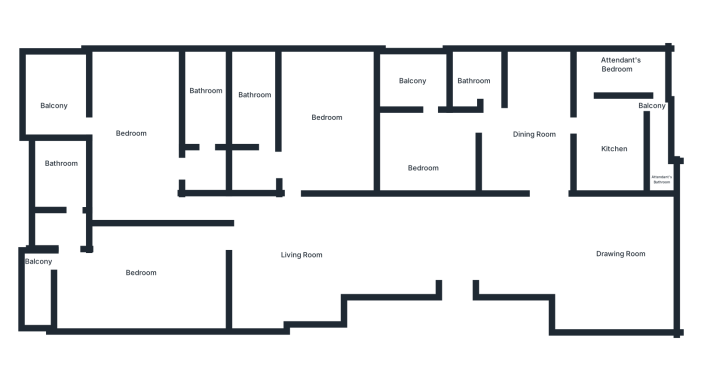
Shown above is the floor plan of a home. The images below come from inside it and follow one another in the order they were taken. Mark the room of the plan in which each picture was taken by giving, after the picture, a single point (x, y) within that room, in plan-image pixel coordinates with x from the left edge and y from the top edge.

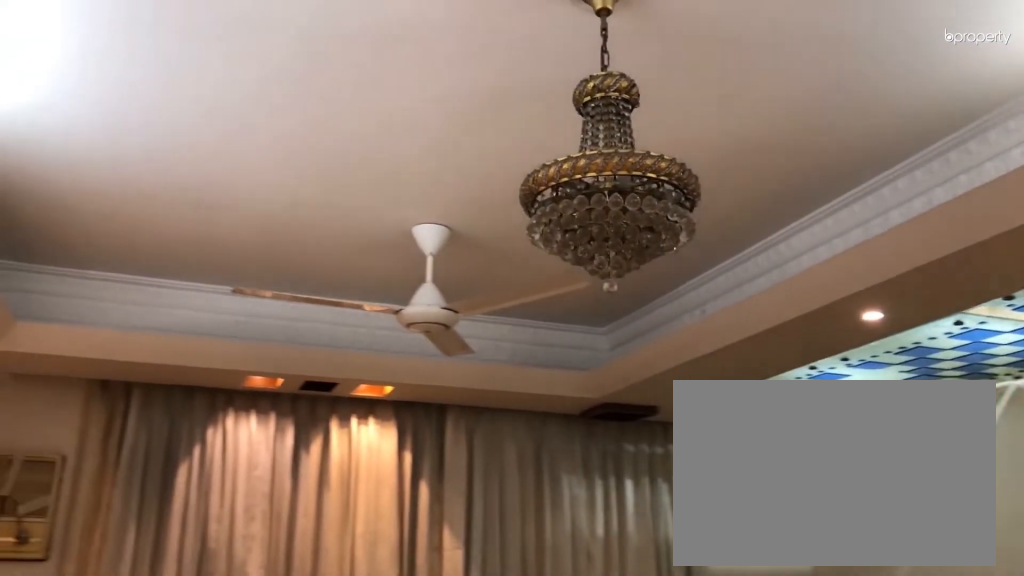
(596, 253)
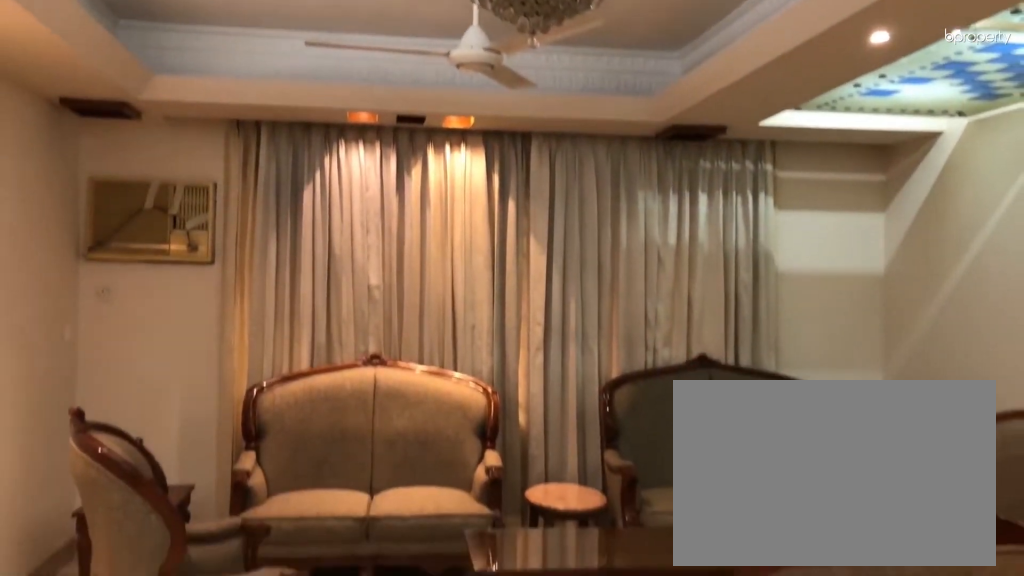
(596, 253)
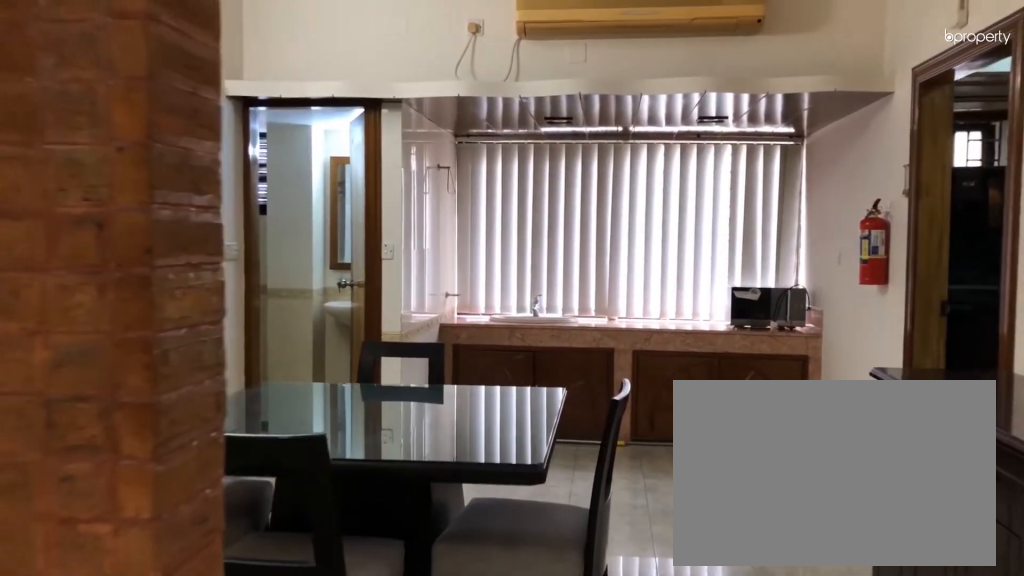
(532, 136)
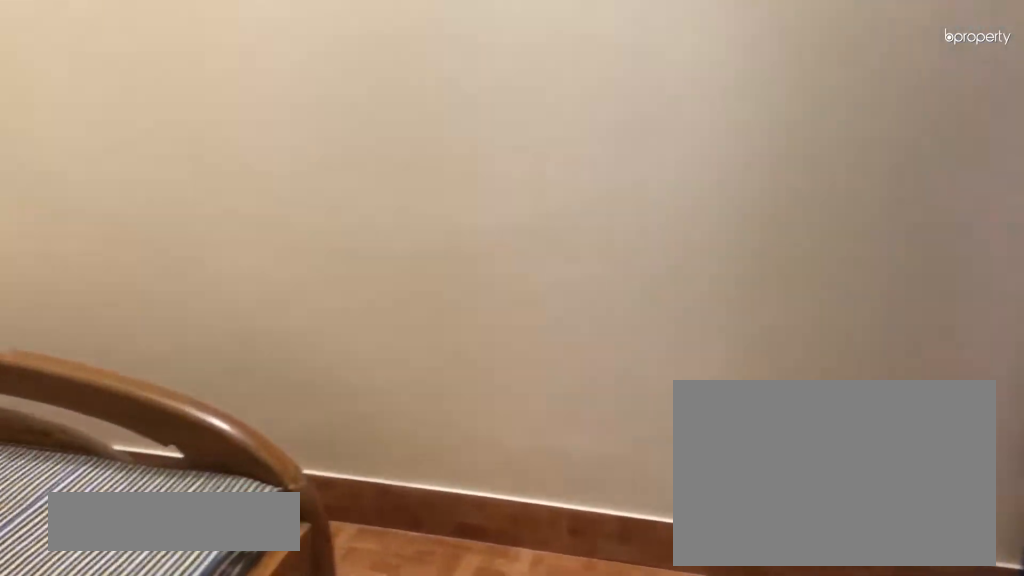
(437, 137)
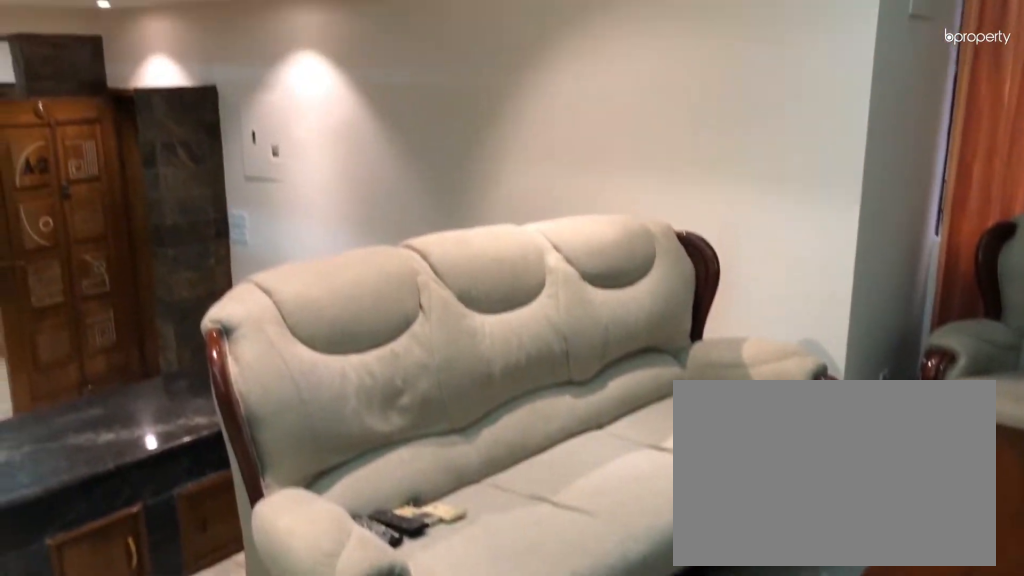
(292, 260)
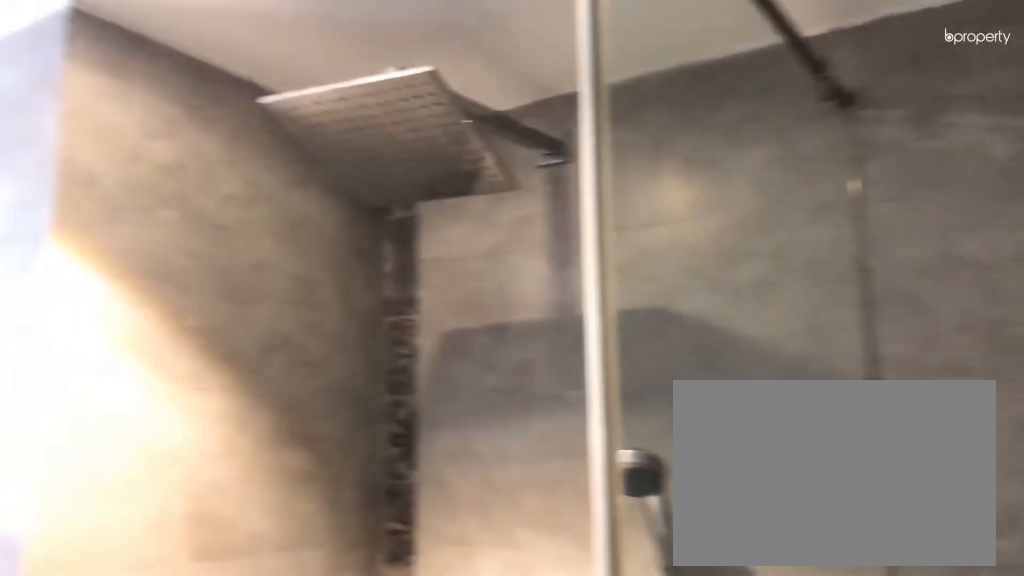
(204, 111)
